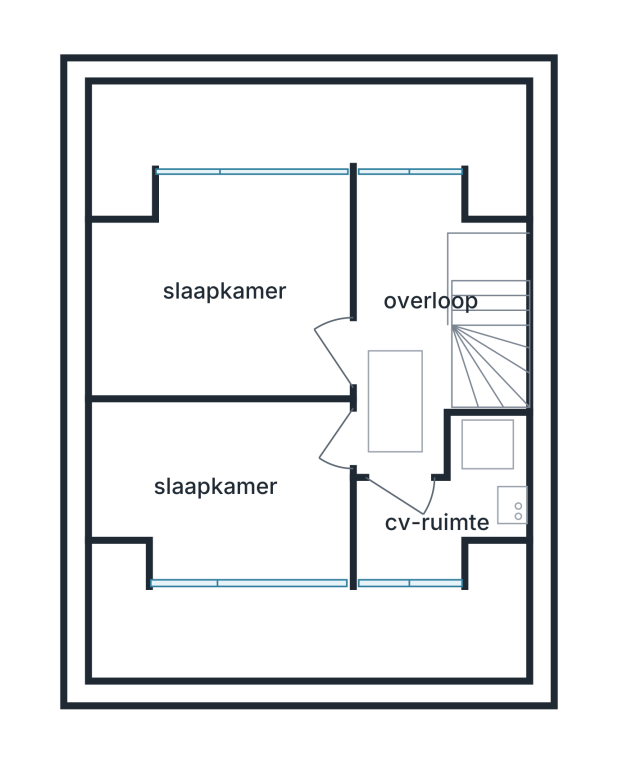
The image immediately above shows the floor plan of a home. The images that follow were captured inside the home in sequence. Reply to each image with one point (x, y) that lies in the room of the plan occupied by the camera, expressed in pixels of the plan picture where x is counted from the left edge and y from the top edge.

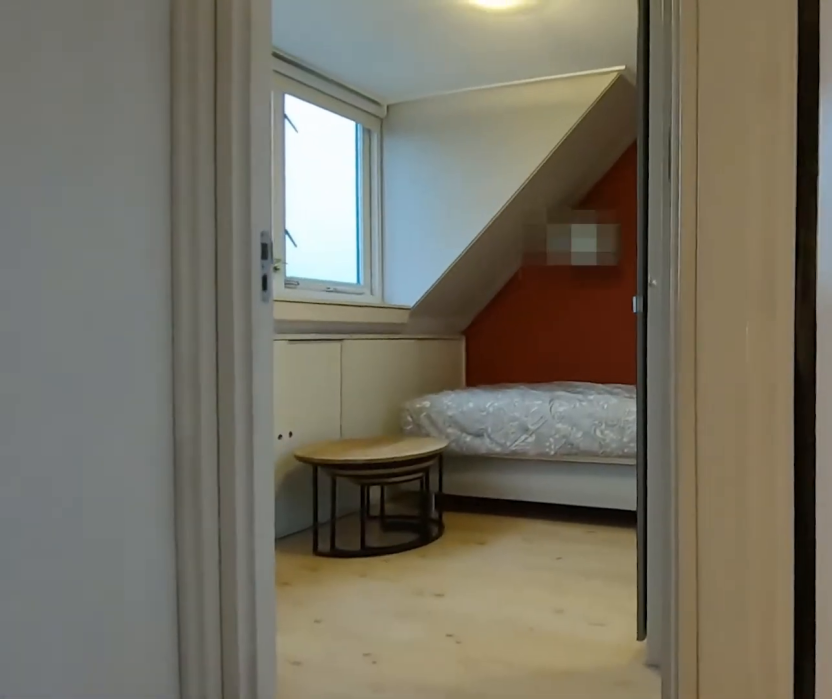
(410, 298)
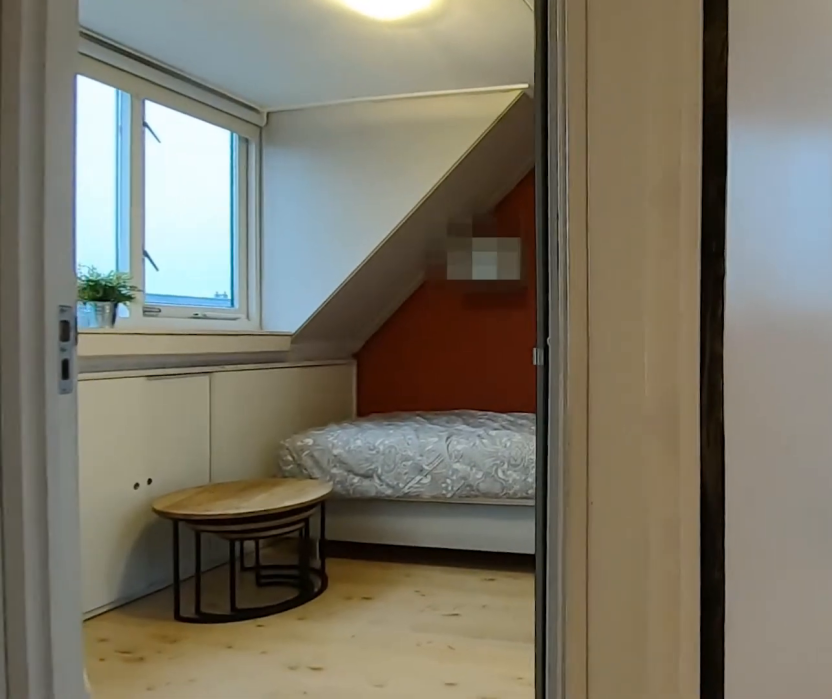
(410, 298)
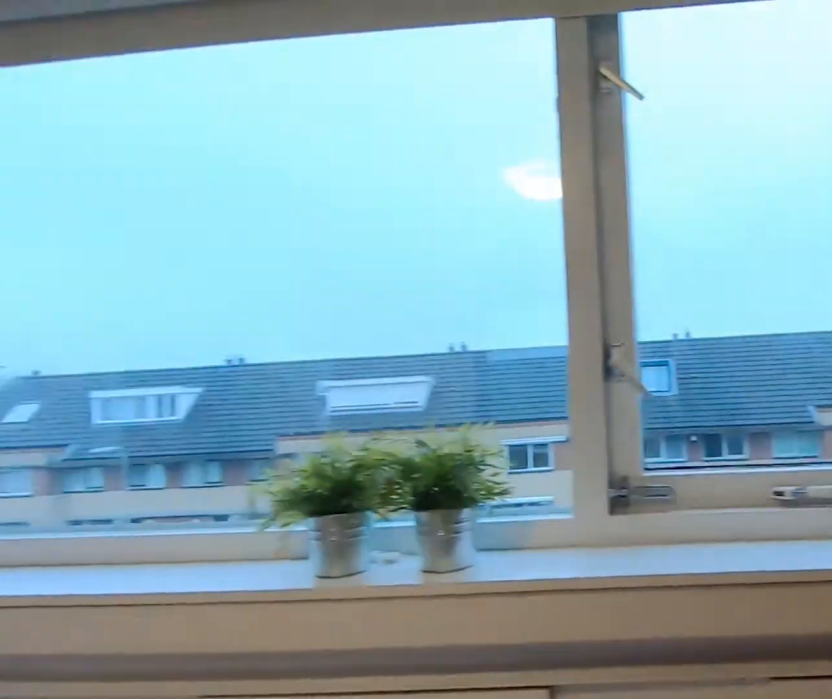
(224, 488)
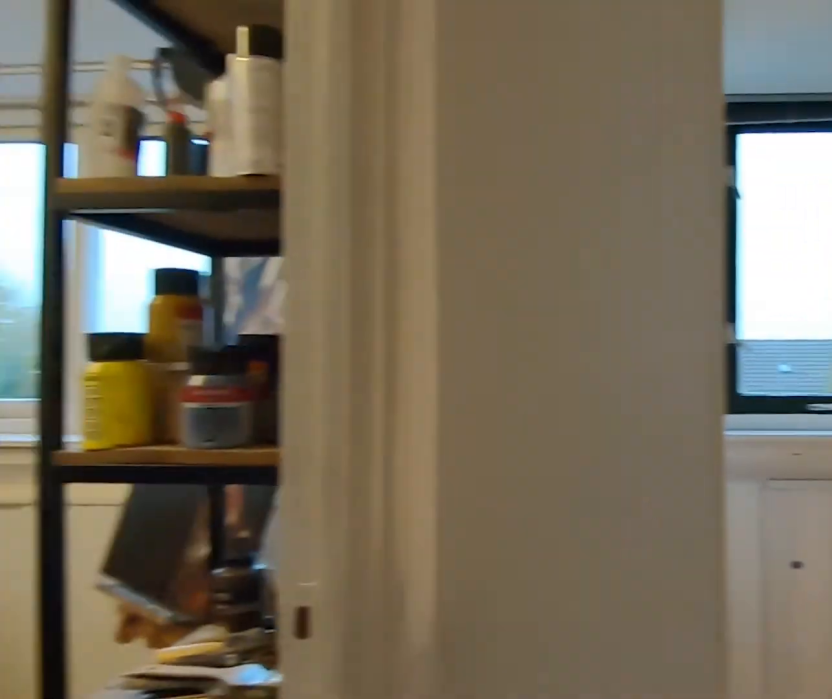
(410, 297)
